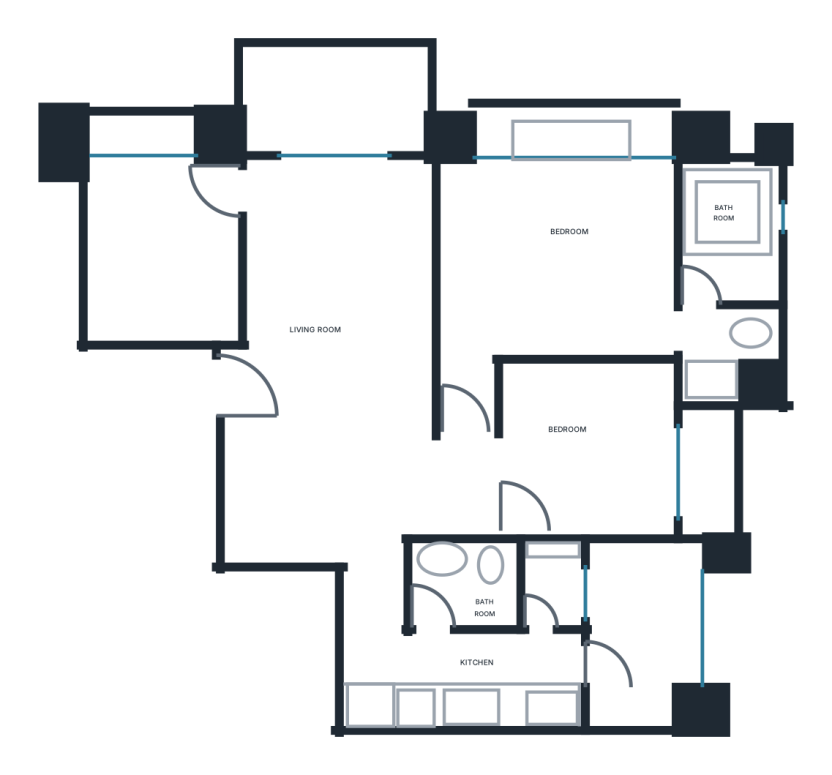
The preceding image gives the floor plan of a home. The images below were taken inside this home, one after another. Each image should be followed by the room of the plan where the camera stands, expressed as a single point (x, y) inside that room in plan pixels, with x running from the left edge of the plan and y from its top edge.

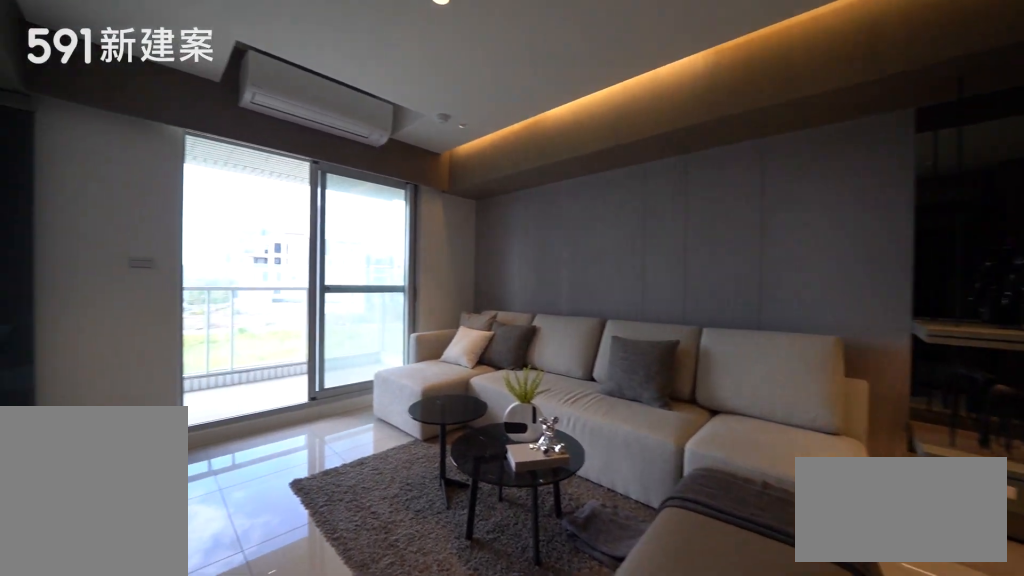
(335, 286)
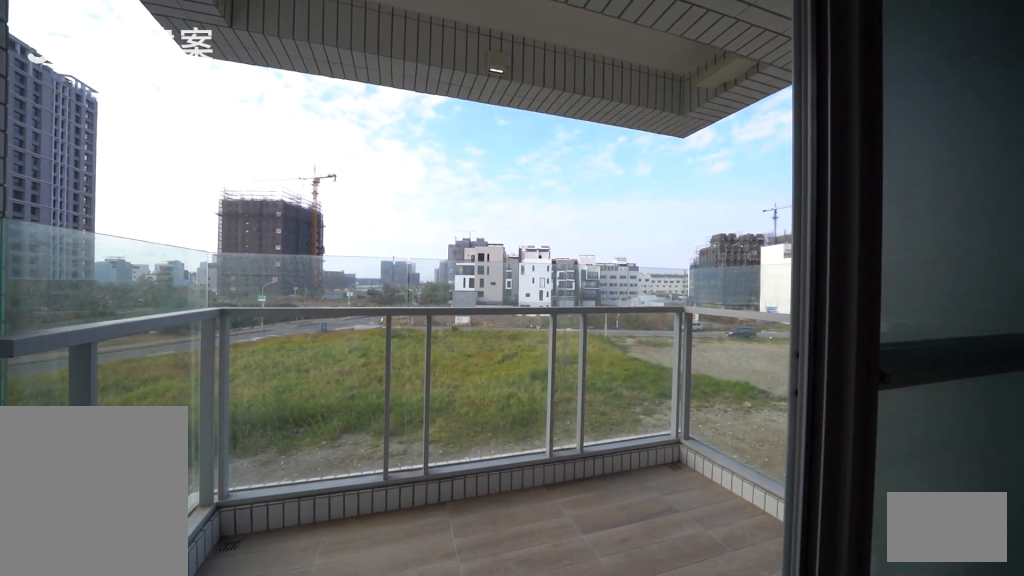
(330, 101)
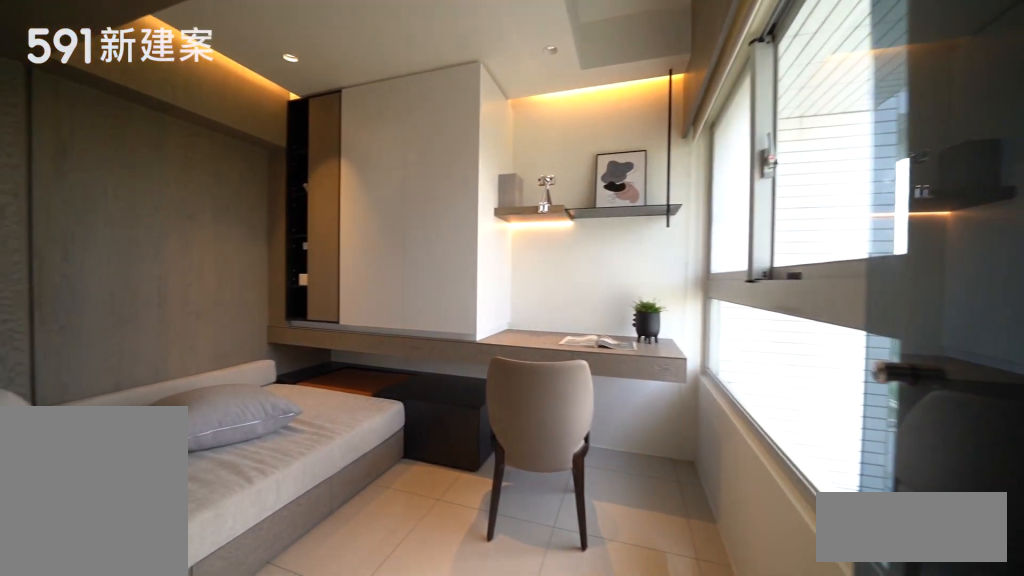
(157, 251)
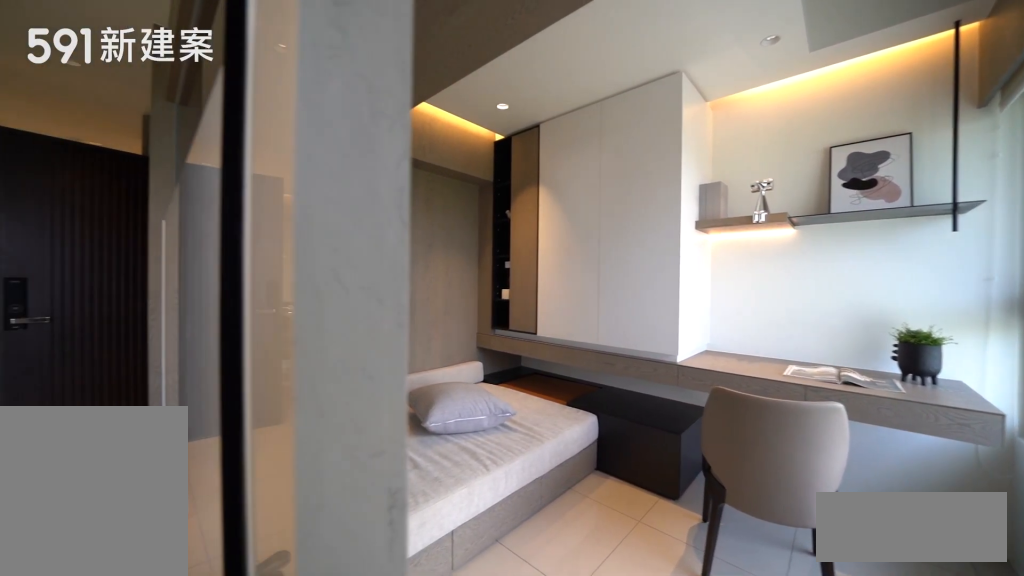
(157, 251)
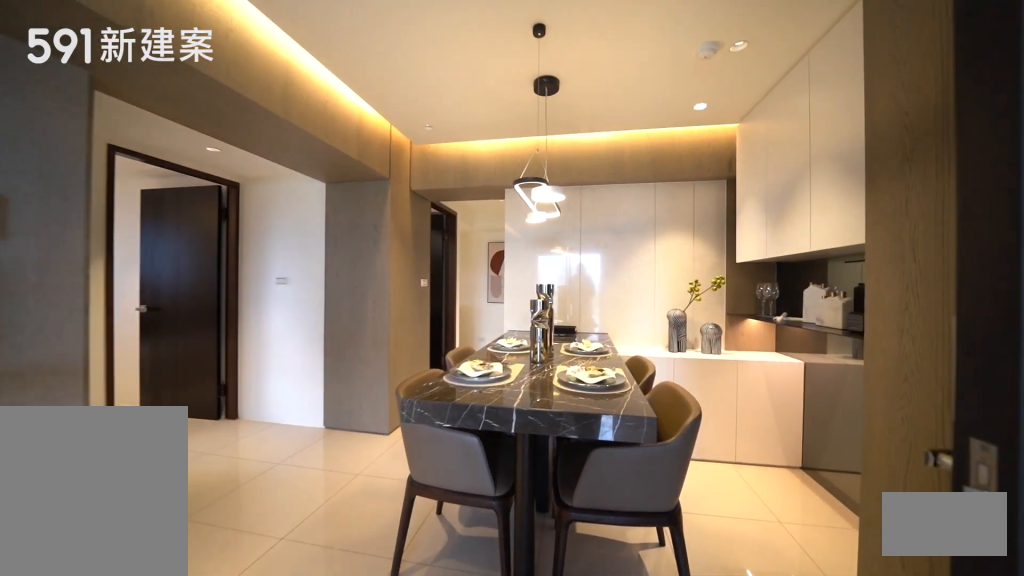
(308, 487)
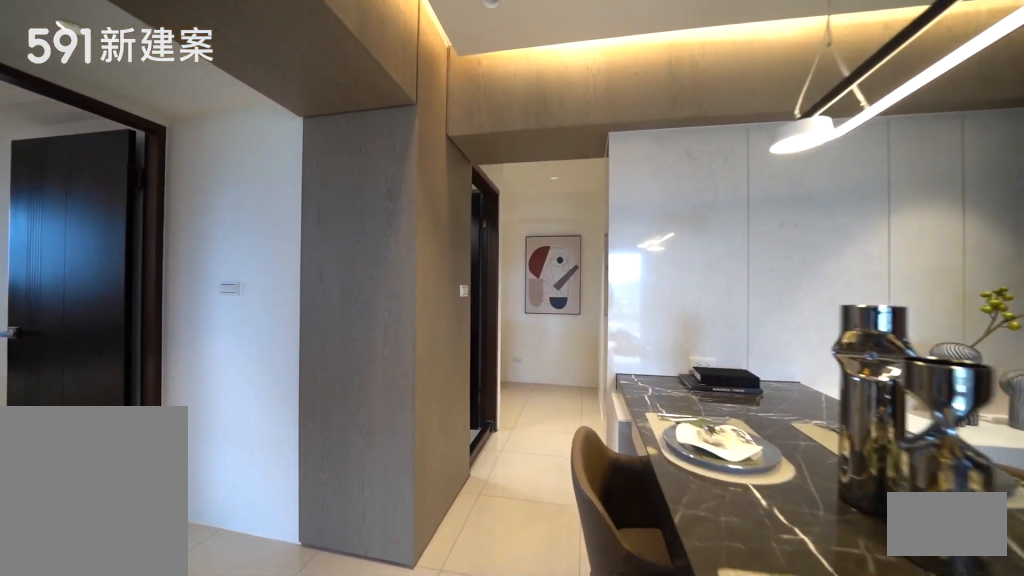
(308, 487)
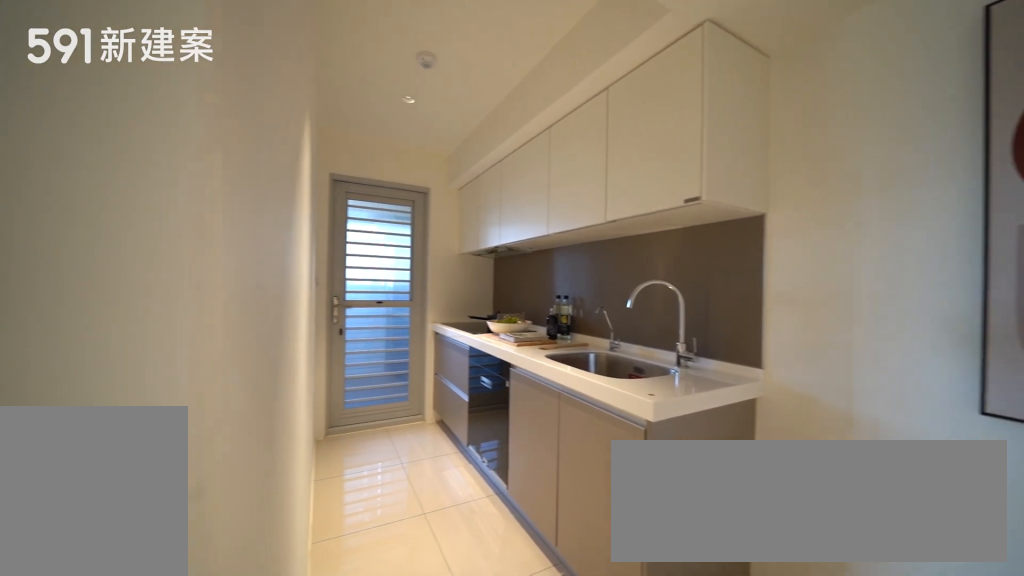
(464, 686)
